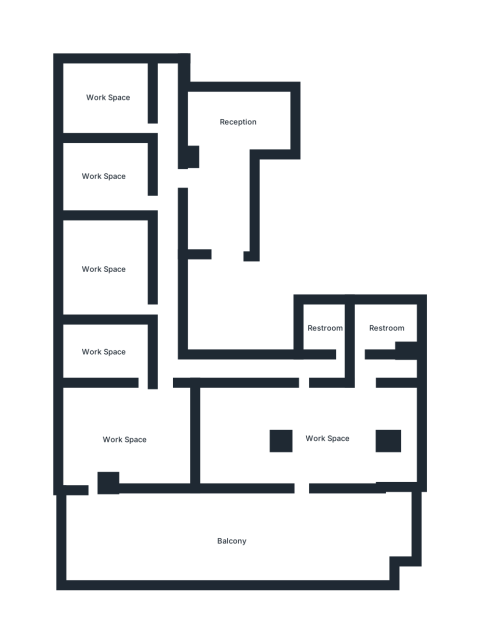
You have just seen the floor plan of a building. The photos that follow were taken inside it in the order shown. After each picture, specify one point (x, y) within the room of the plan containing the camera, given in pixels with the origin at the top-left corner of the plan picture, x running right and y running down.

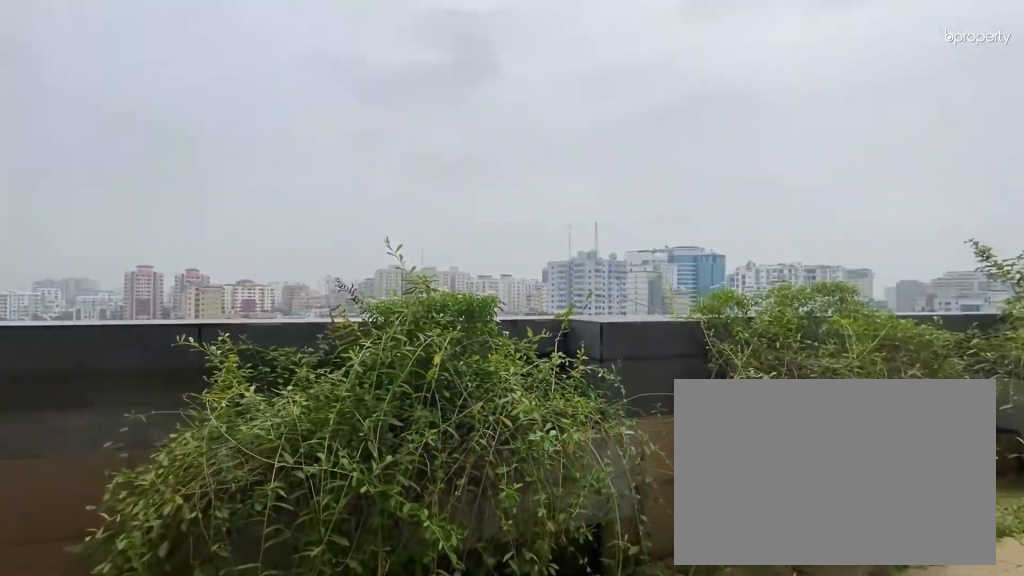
(280, 547)
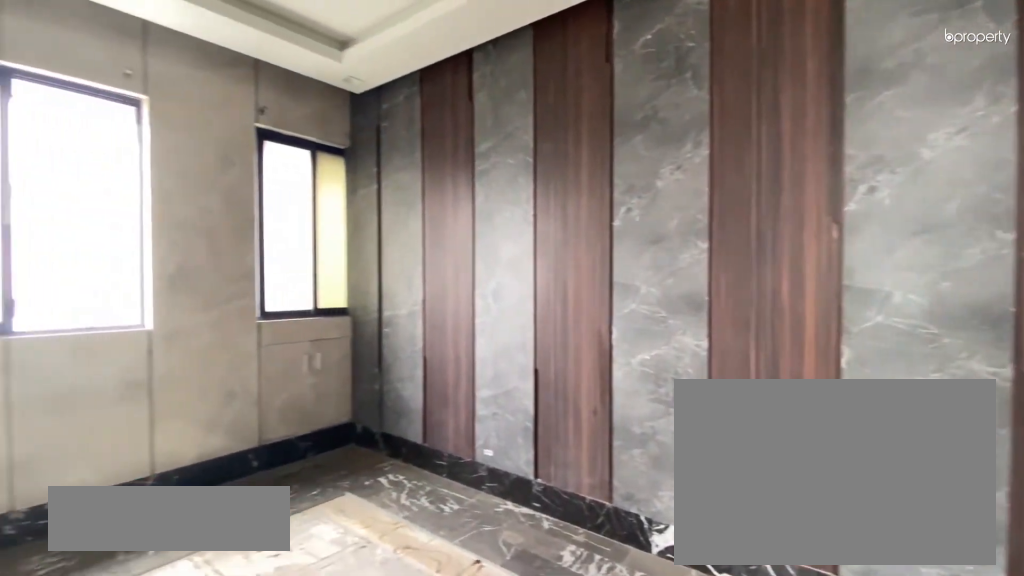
(103, 352)
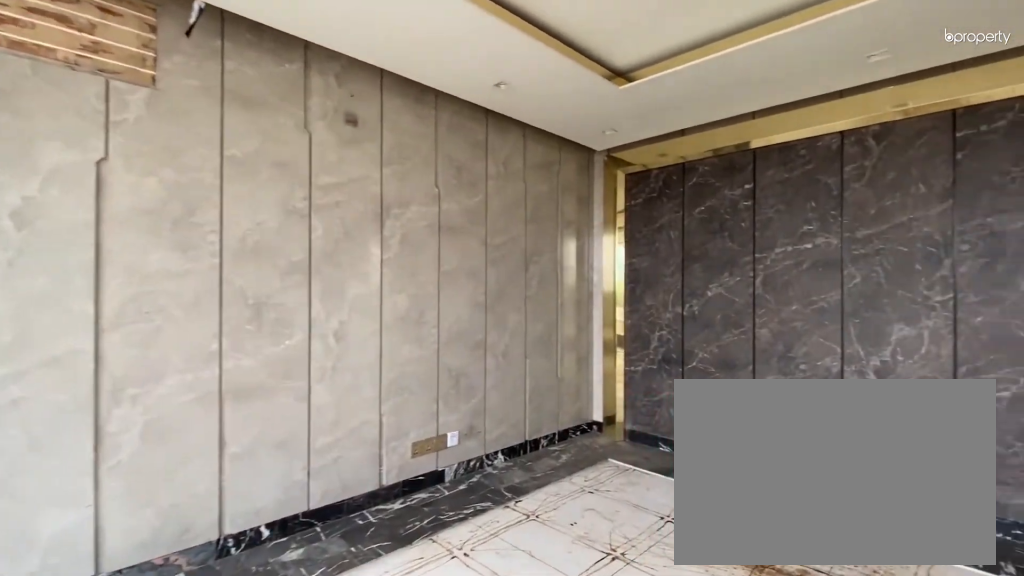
(313, 434)
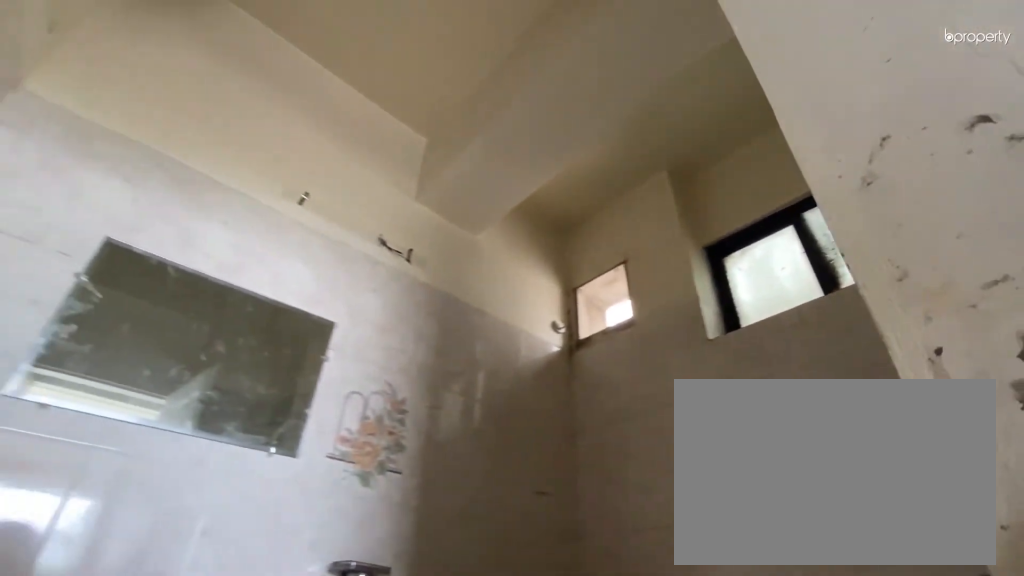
(381, 330)
